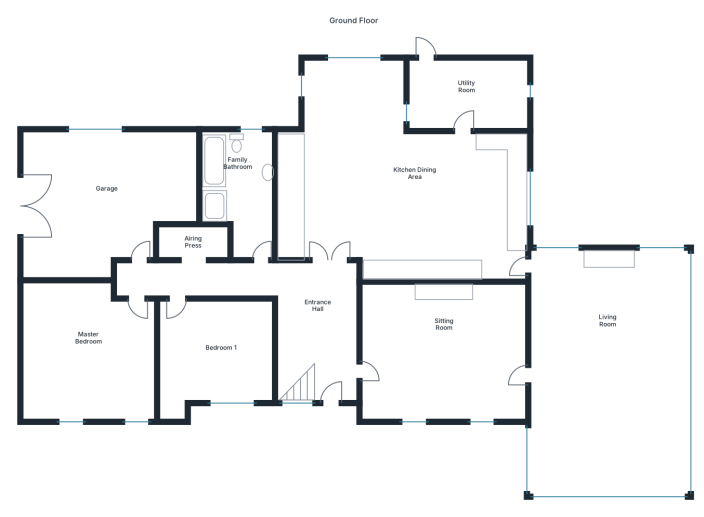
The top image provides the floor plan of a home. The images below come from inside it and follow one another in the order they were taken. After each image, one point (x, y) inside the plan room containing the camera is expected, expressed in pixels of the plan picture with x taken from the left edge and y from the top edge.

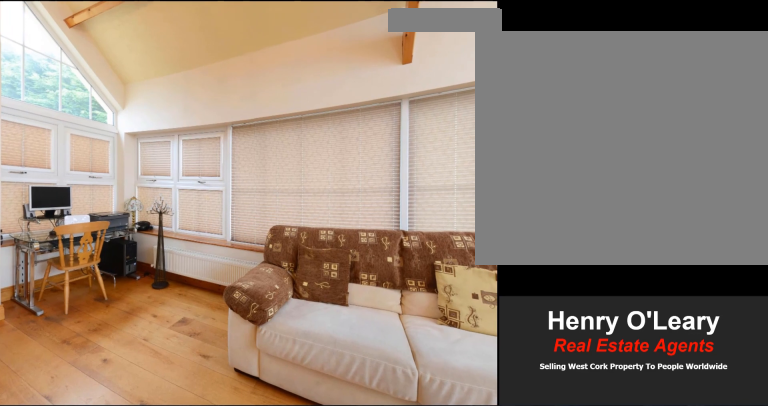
(613, 347)
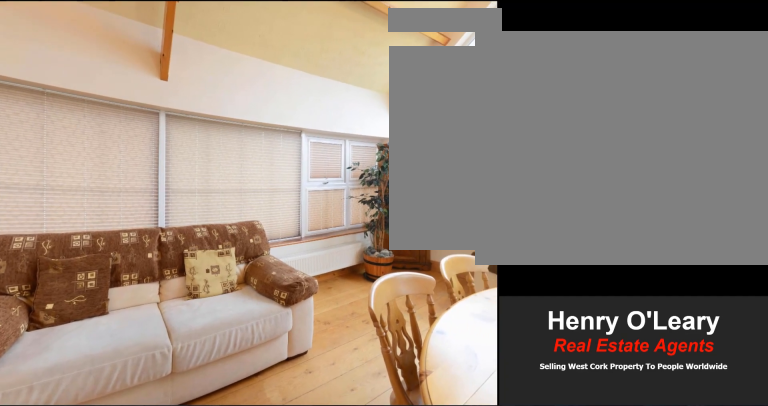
(612, 349)
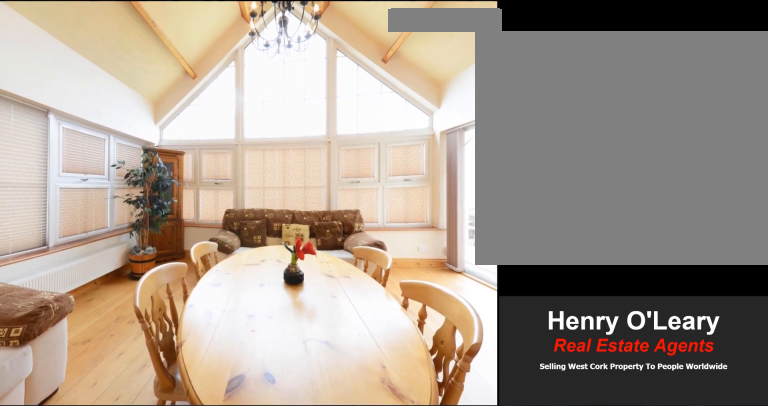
(612, 361)
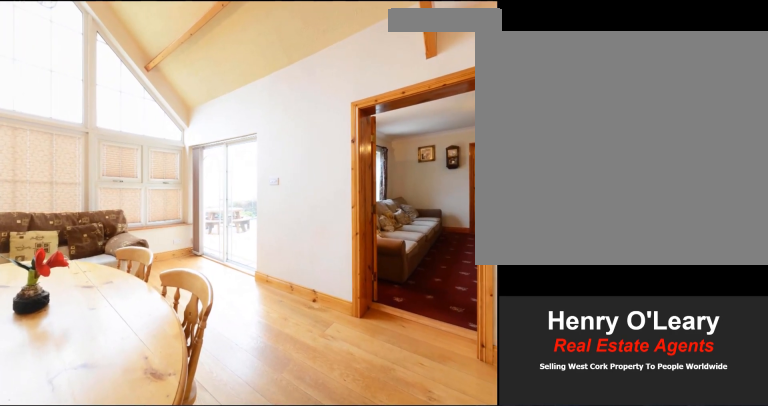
(612, 355)
